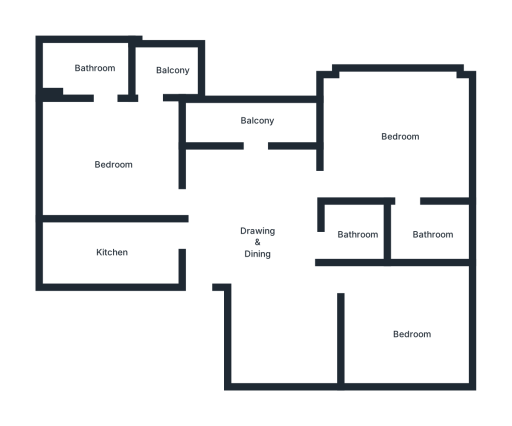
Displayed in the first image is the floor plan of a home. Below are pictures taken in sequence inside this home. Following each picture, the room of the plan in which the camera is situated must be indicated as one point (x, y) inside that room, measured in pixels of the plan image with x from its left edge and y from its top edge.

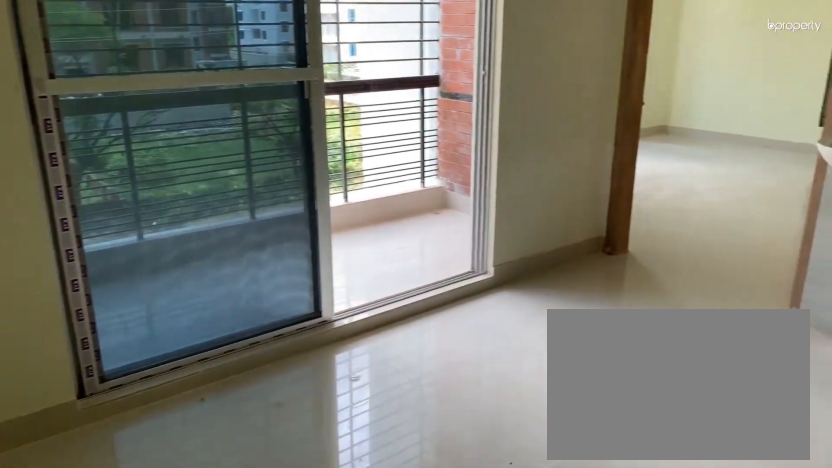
(258, 250)
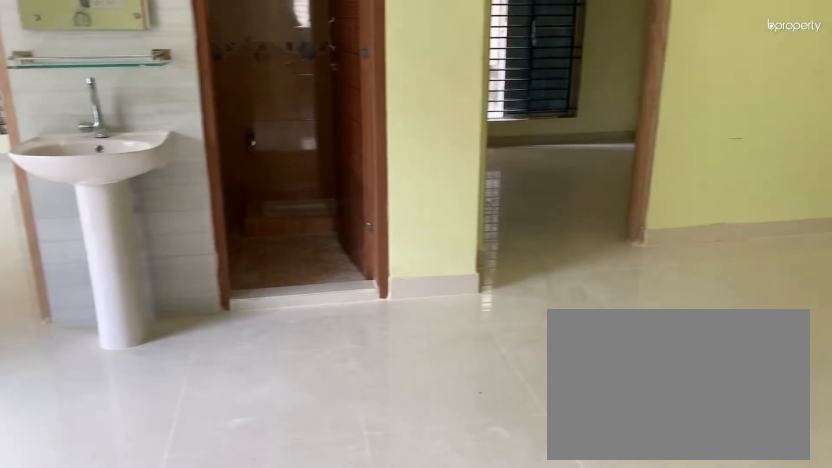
(258, 250)
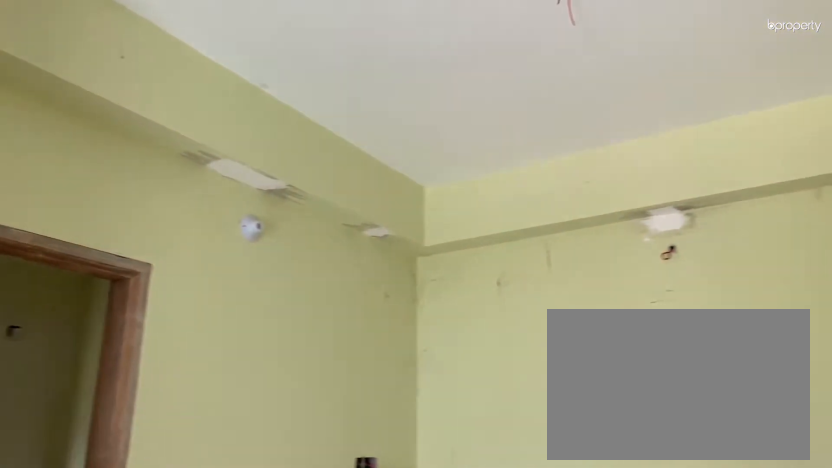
(283, 337)
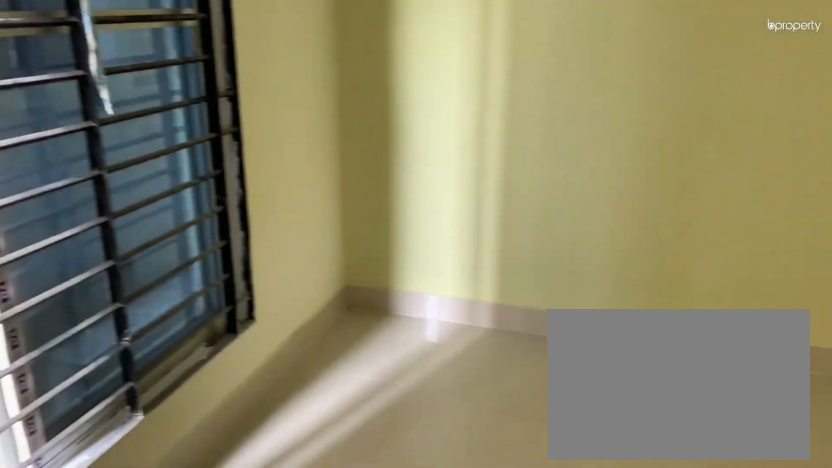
(409, 332)
